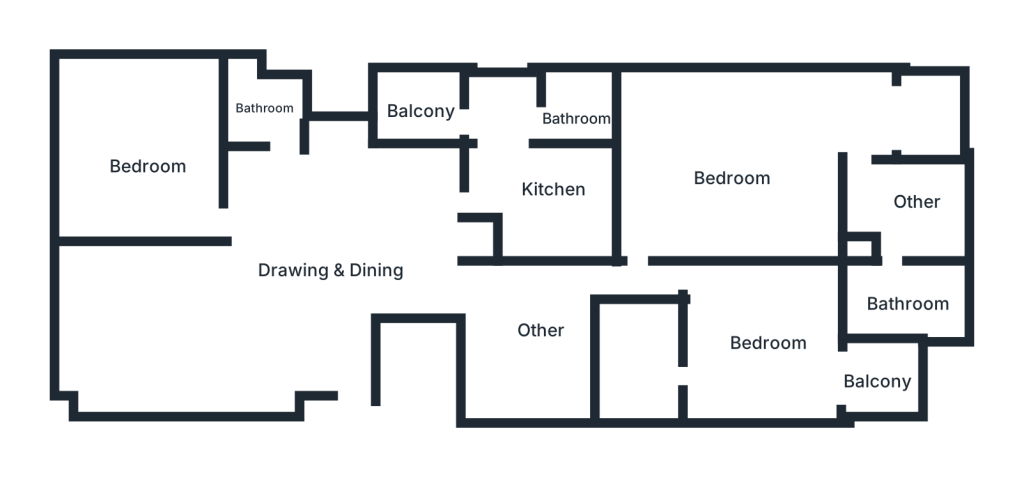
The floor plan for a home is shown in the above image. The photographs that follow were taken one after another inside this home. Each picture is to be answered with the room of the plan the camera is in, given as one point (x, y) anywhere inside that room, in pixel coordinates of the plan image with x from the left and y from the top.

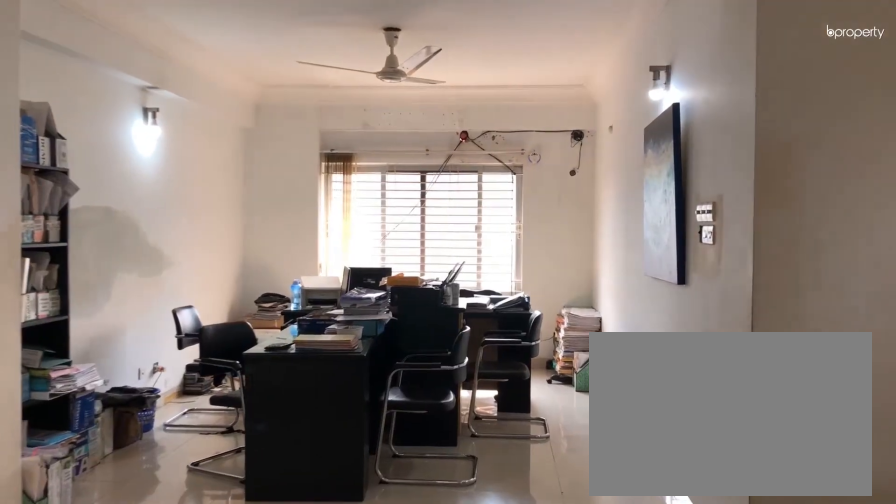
(340, 273)
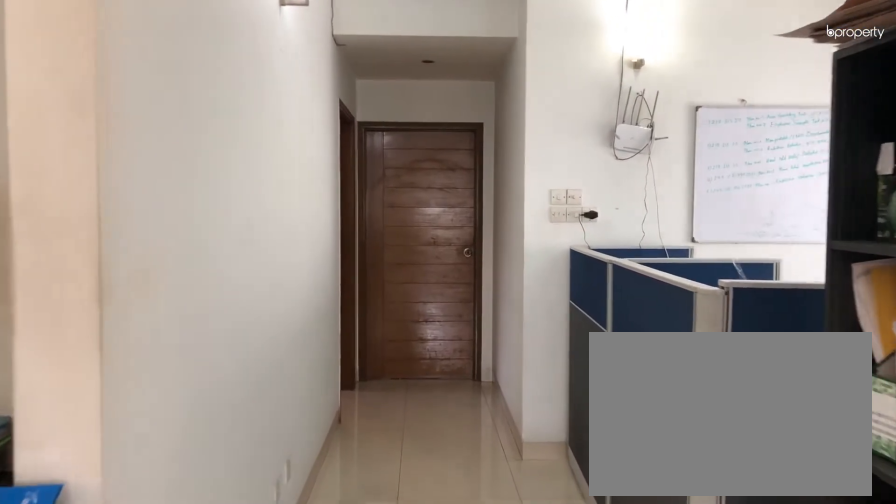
(512, 292)
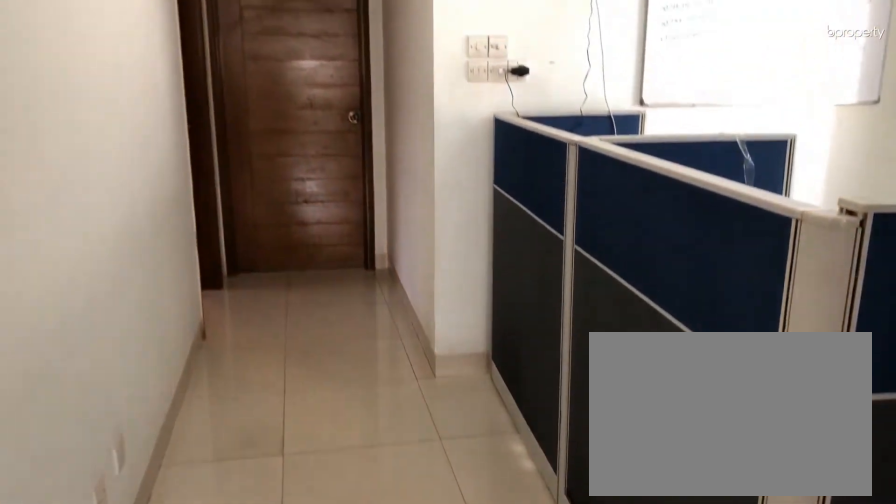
(512, 293)
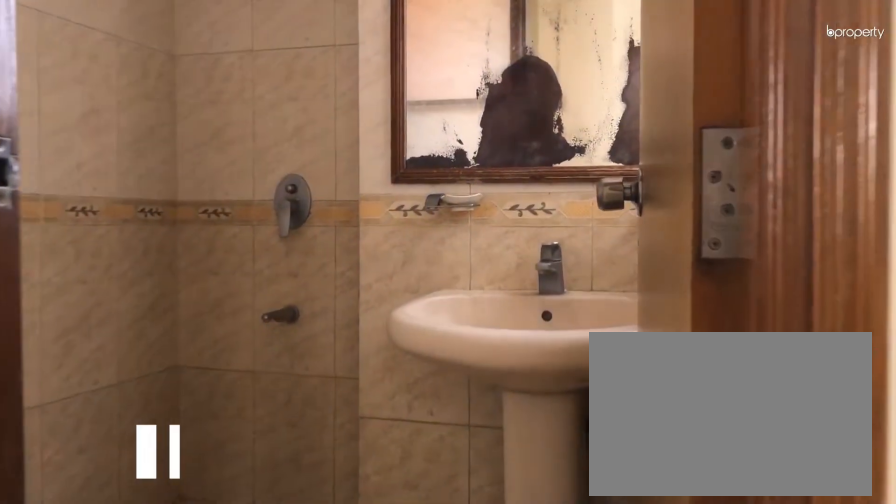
(259, 114)
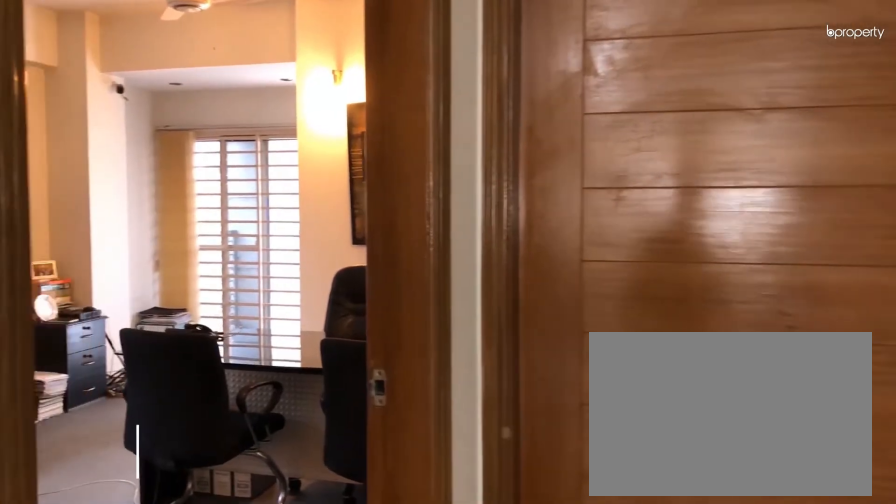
(650, 227)
